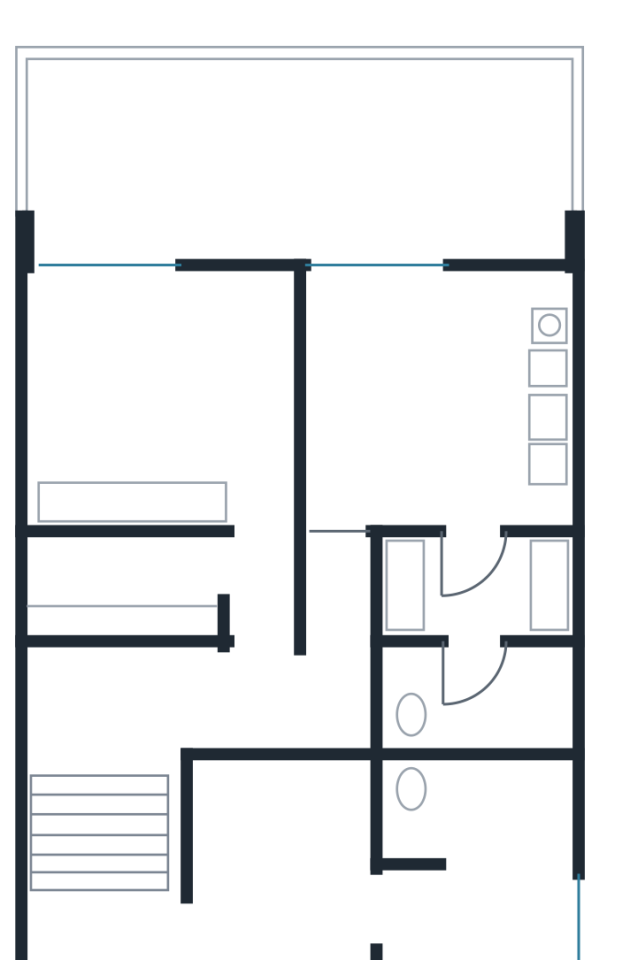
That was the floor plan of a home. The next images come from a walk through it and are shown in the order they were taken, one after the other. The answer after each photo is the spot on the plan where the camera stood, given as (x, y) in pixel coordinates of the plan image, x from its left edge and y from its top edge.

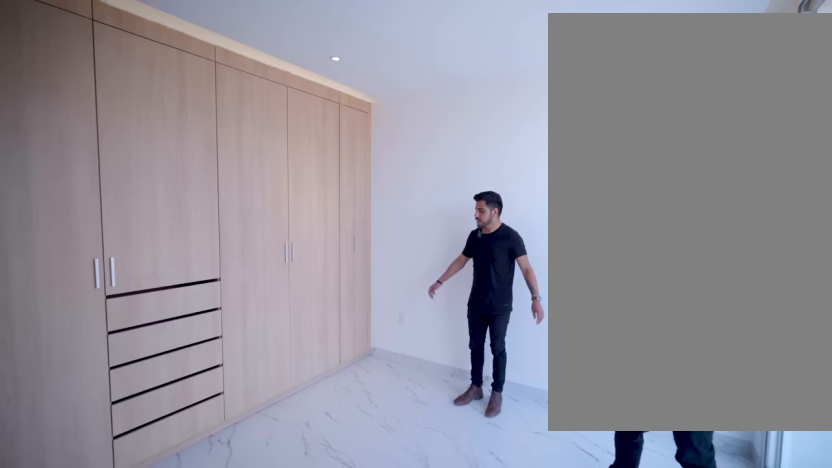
(263, 401)
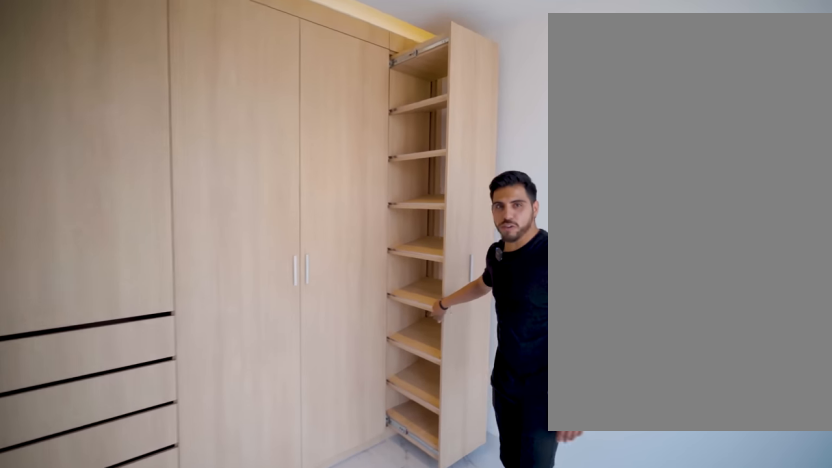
(133, 433)
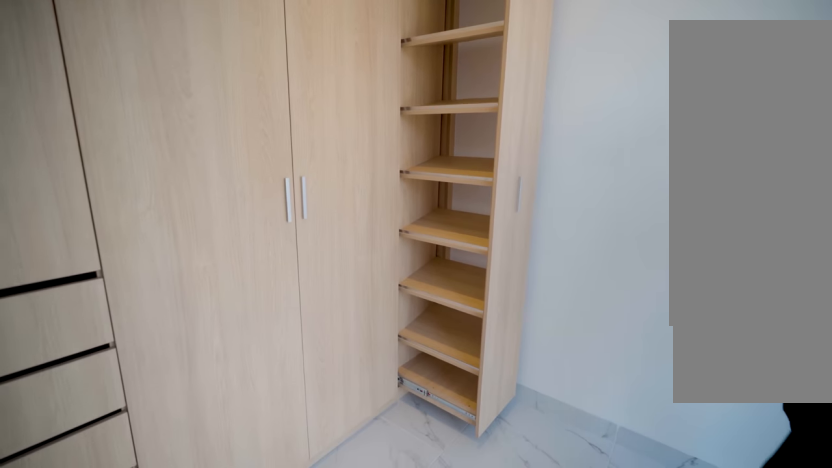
(133, 433)
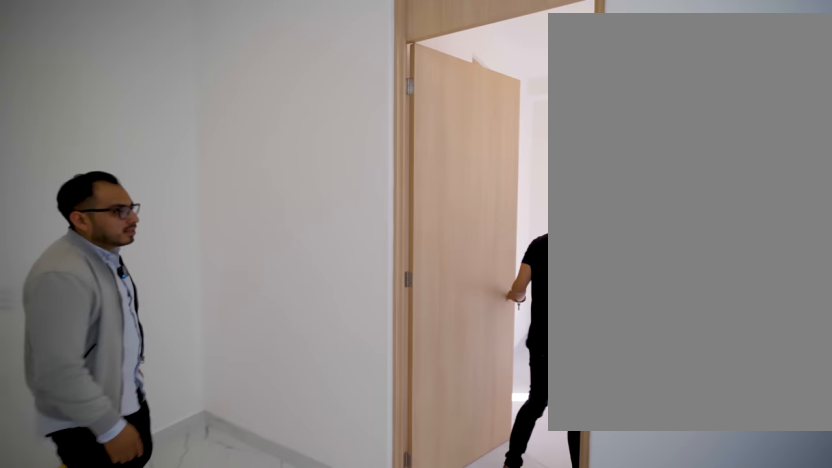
(286, 904)
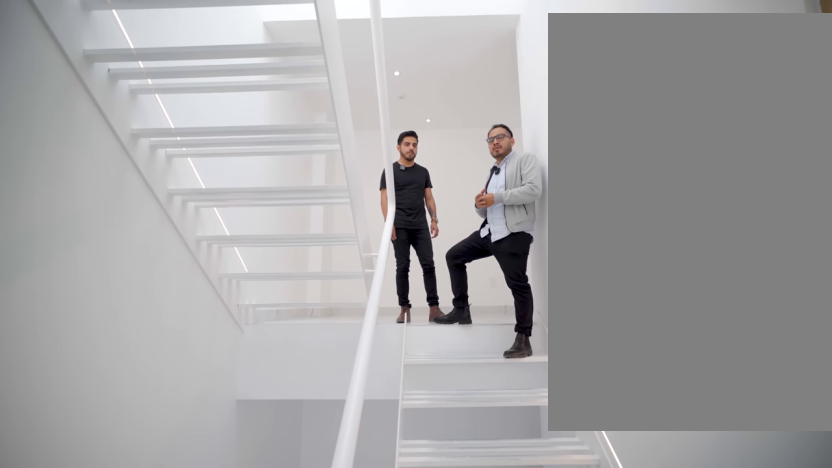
(160, 930)
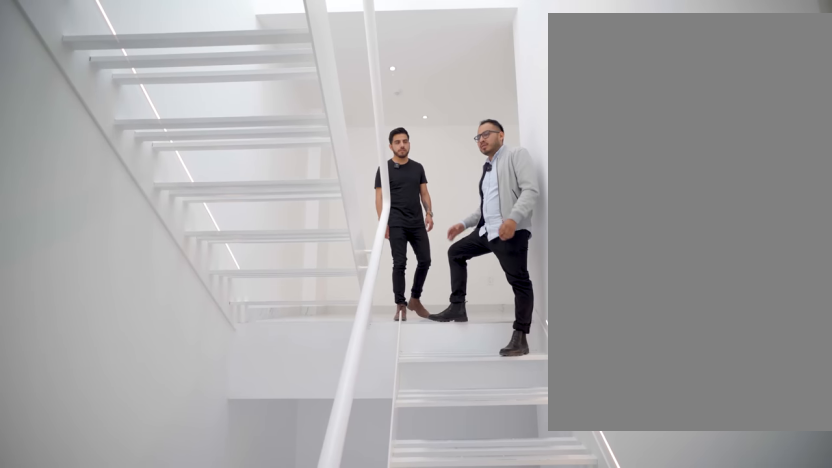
(160, 930)
